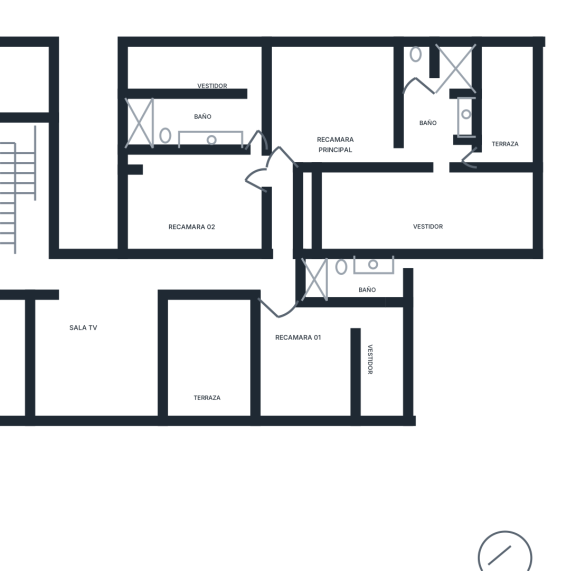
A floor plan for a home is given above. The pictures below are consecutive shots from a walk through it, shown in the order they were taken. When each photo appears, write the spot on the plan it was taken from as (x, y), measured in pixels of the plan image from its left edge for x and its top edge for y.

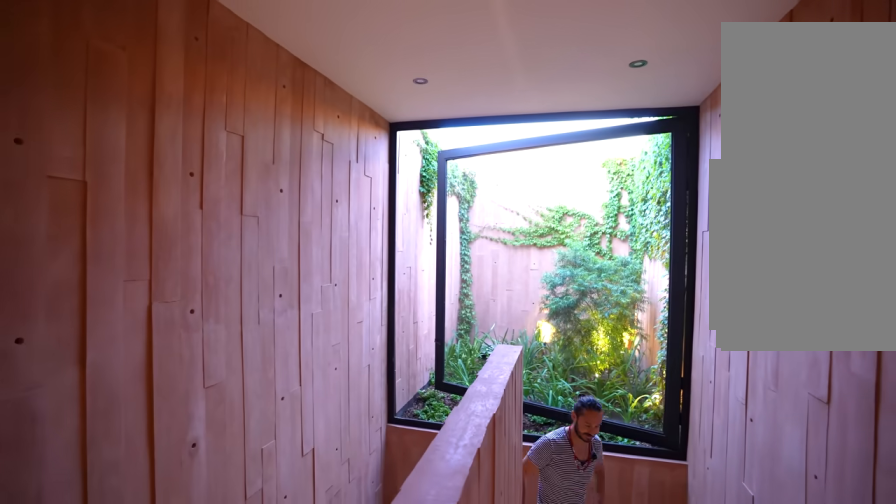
(35, 212)
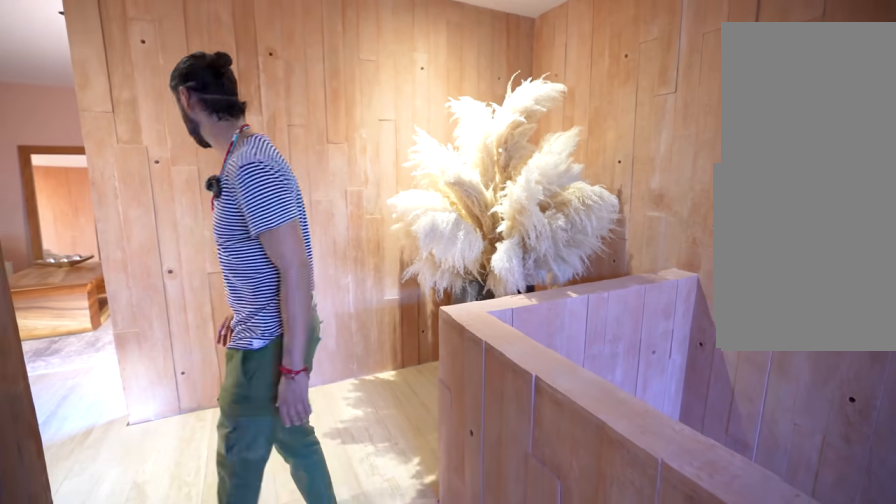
(26, 260)
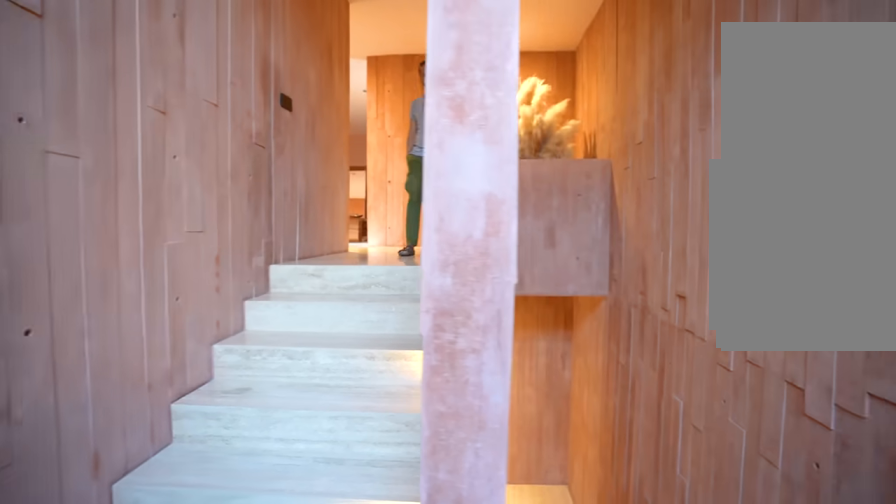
(36, 186)
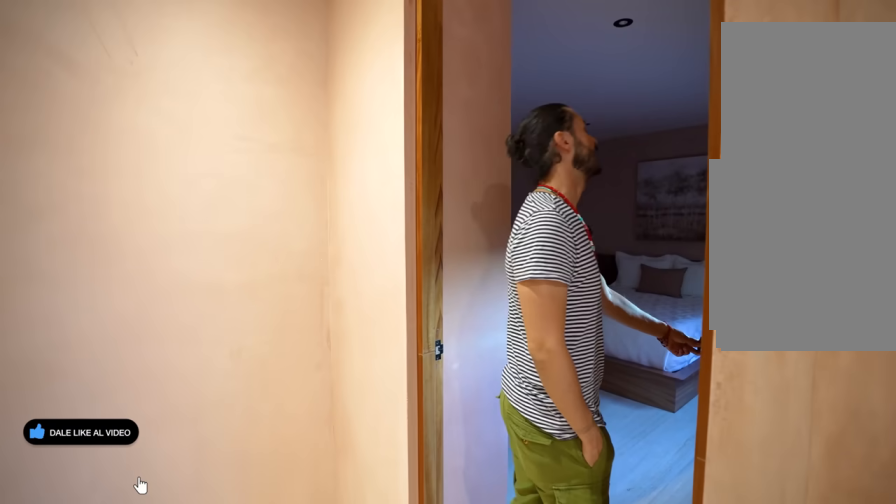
(256, 279)
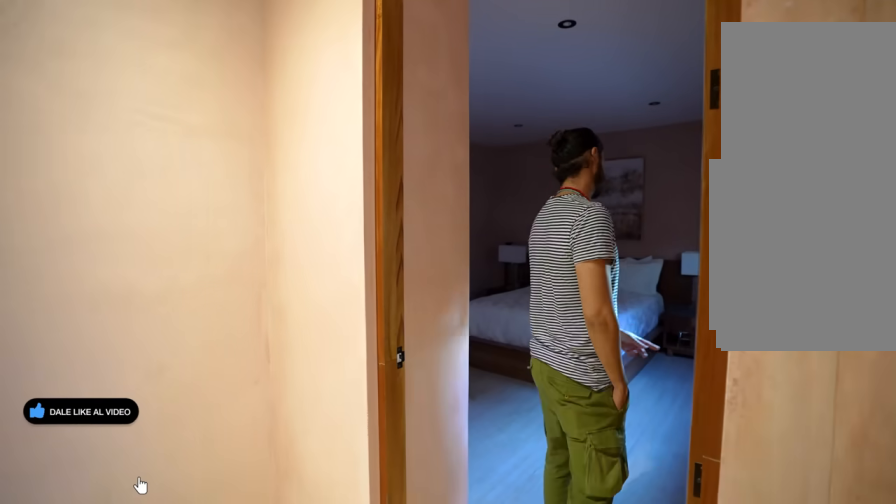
(264, 280)
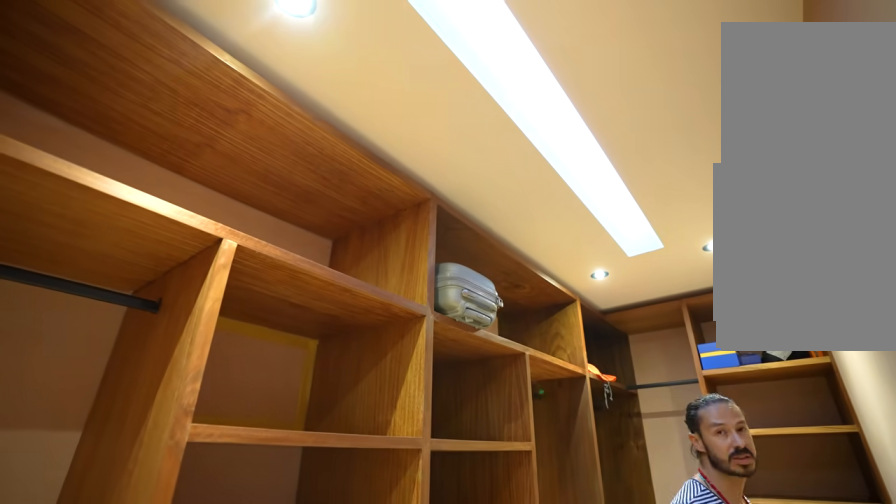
(360, 318)
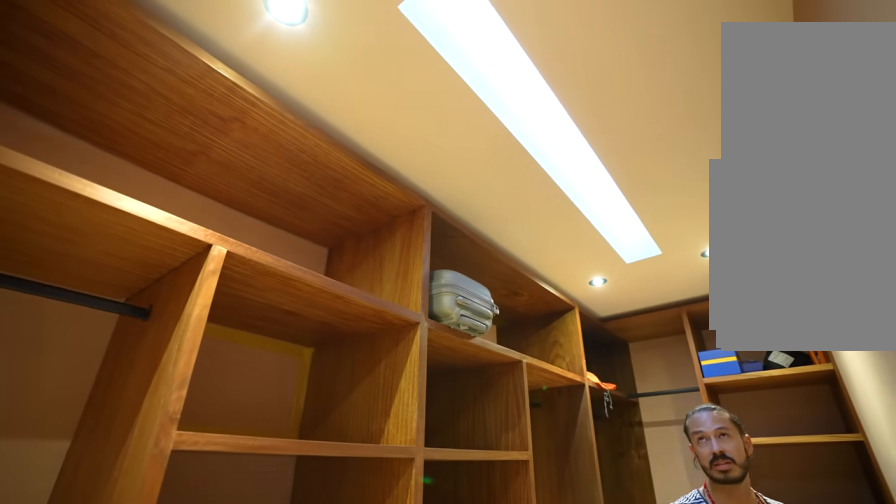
(359, 318)
